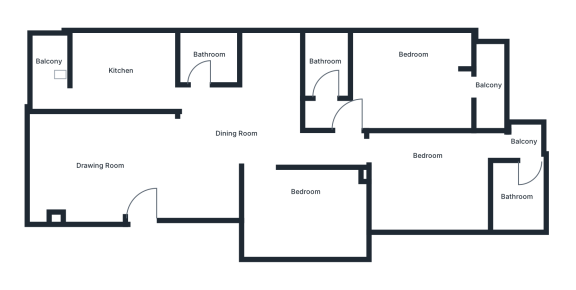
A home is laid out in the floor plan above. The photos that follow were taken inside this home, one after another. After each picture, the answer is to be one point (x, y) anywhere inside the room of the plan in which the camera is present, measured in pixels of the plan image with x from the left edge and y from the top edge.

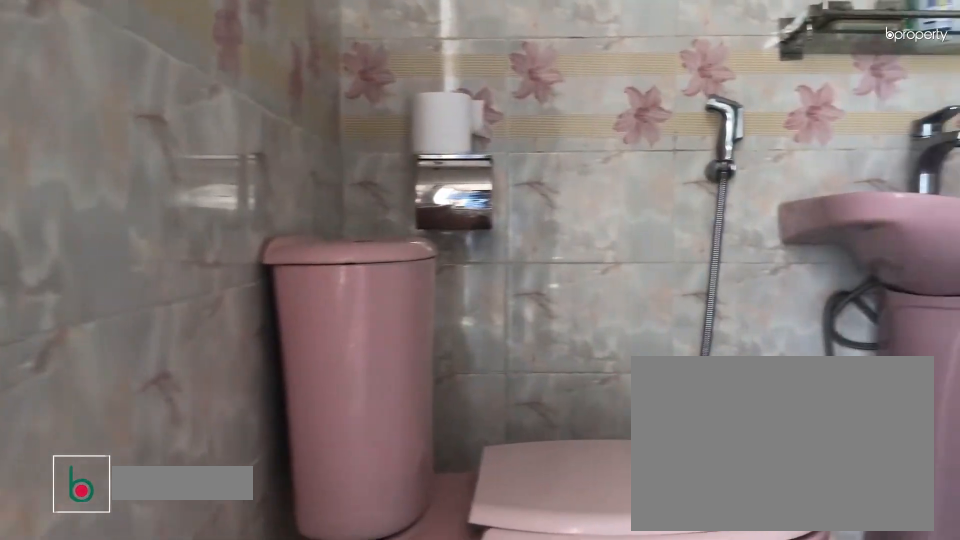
(516, 197)
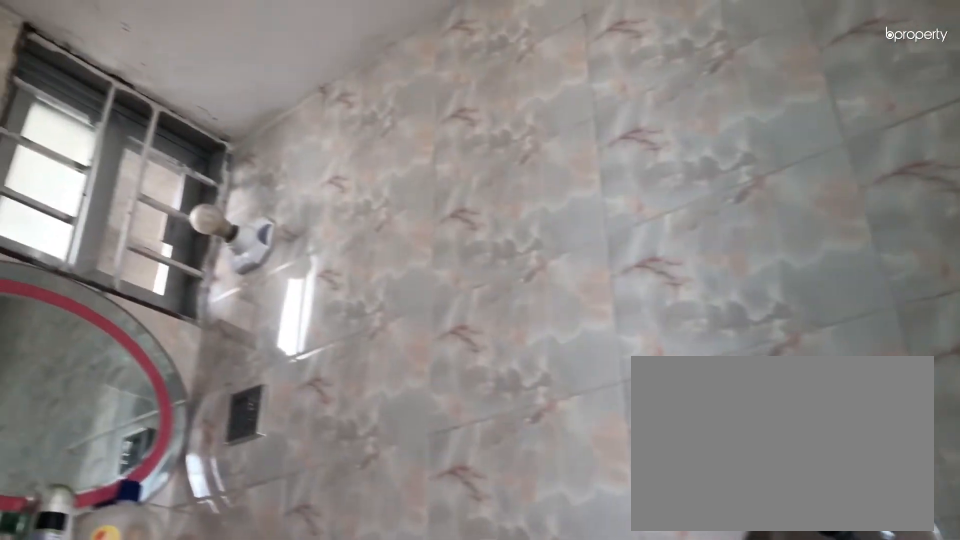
(516, 197)
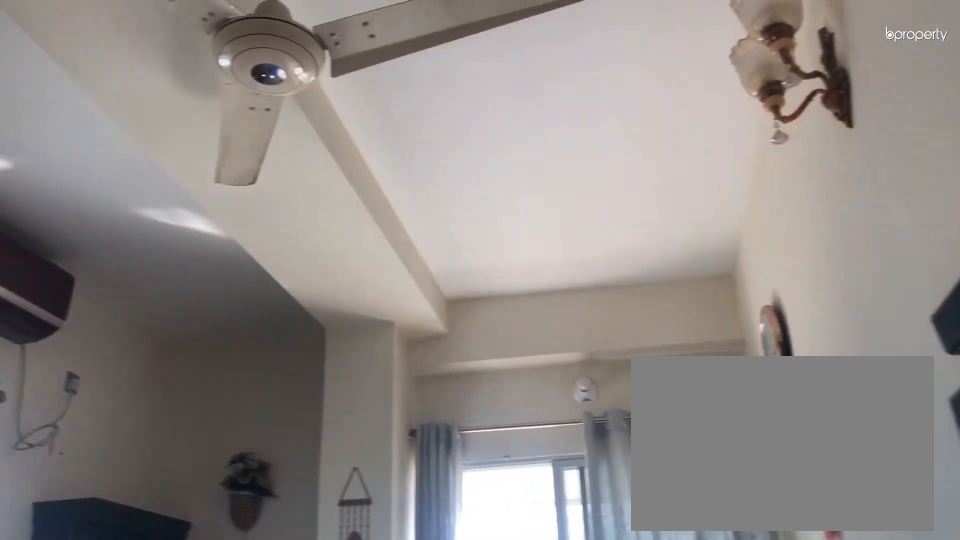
(413, 88)
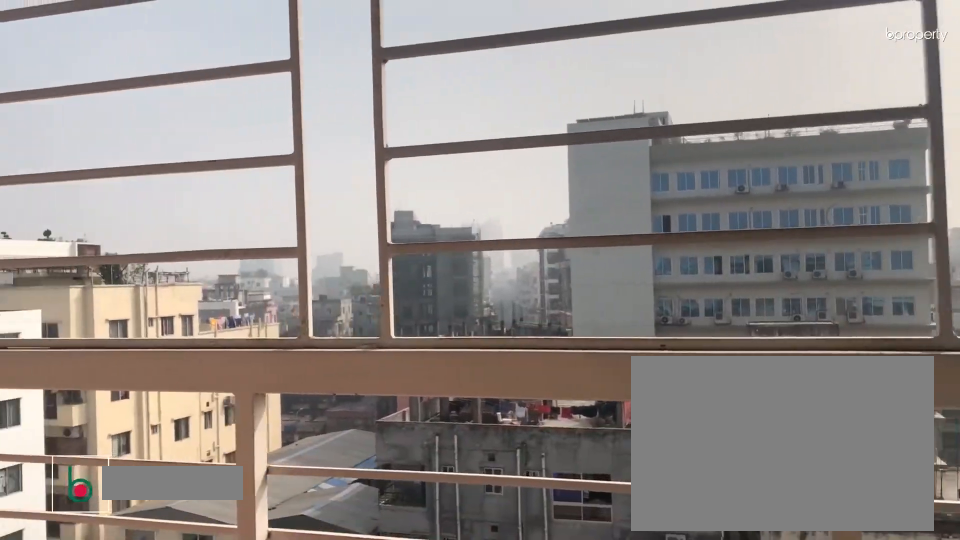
(488, 86)
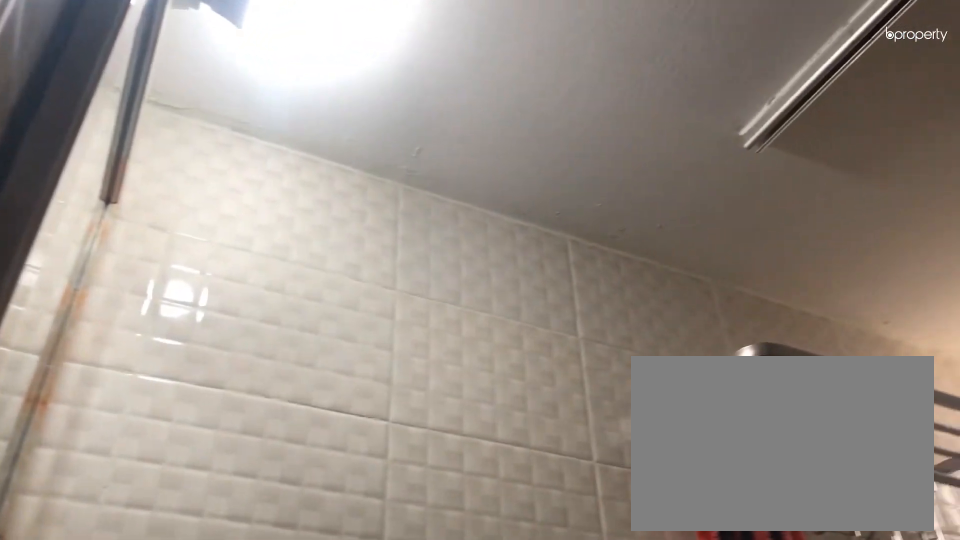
(324, 63)
